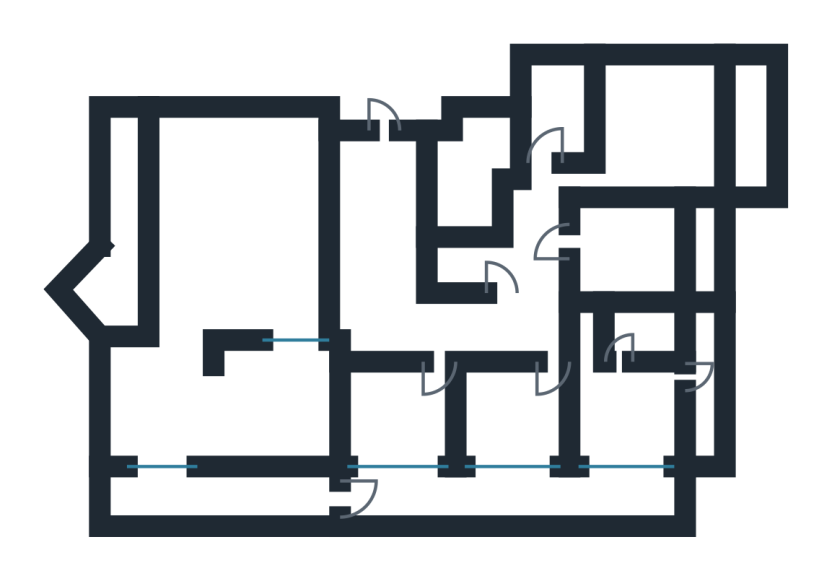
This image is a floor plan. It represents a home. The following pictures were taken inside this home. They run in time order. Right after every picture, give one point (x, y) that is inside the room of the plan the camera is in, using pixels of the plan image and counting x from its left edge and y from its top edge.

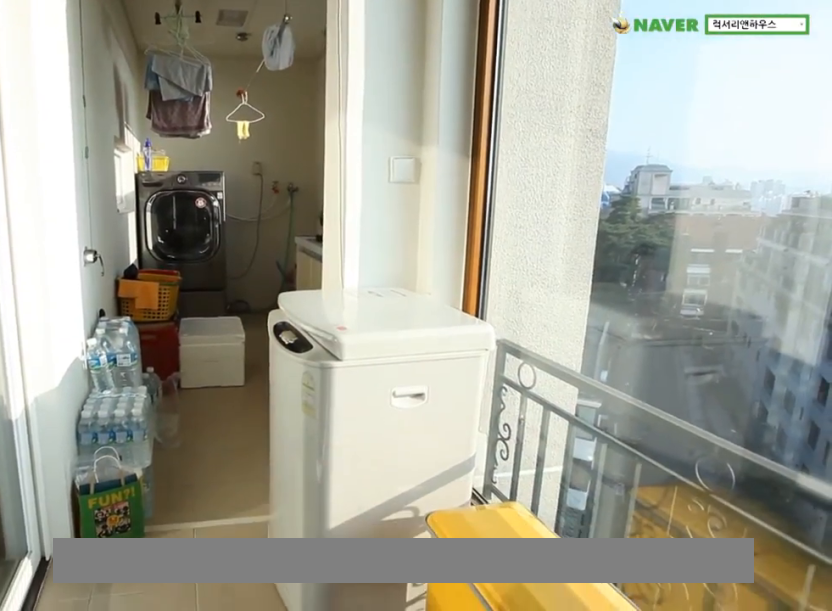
(217, 496)
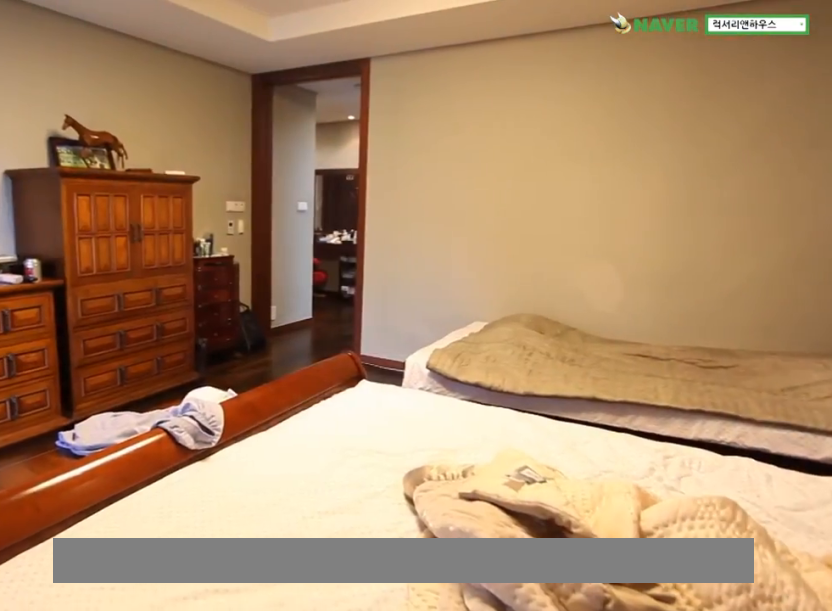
(692, 127)
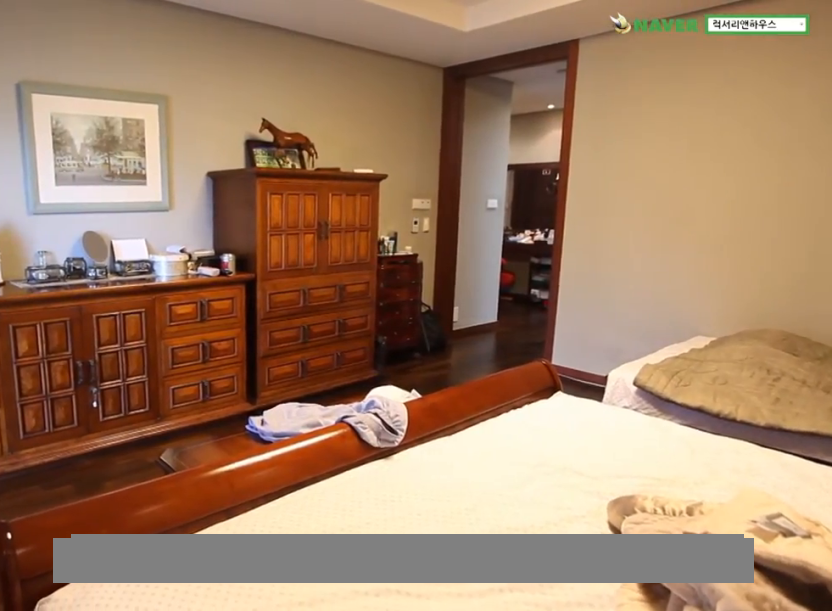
(692, 127)
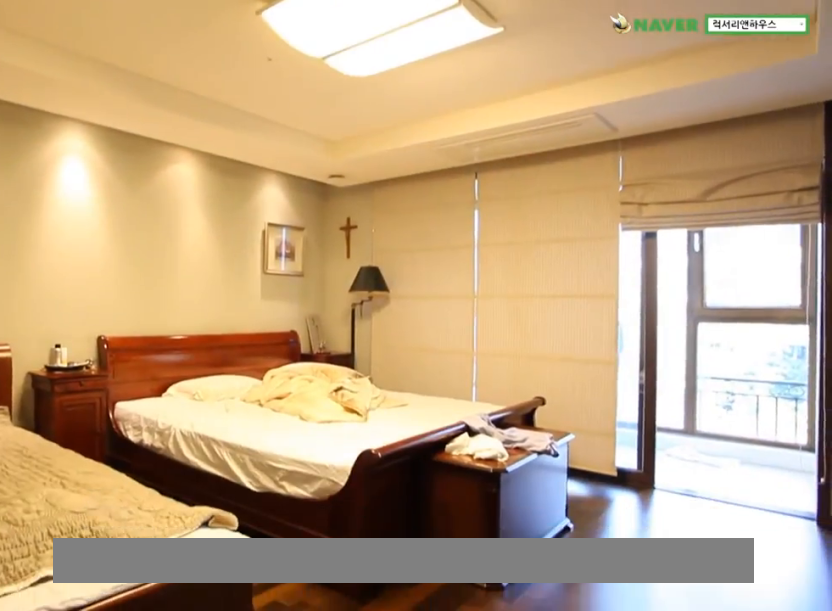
(692, 127)
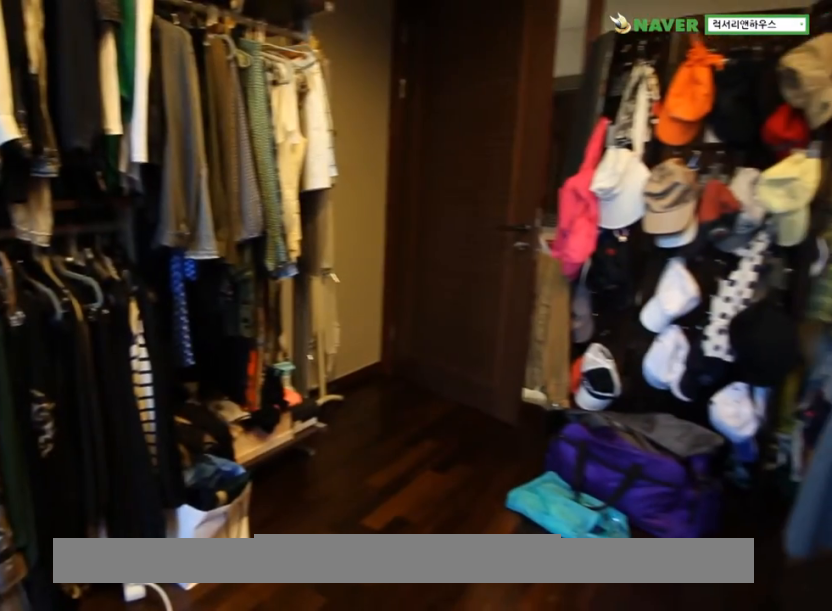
(650, 250)
